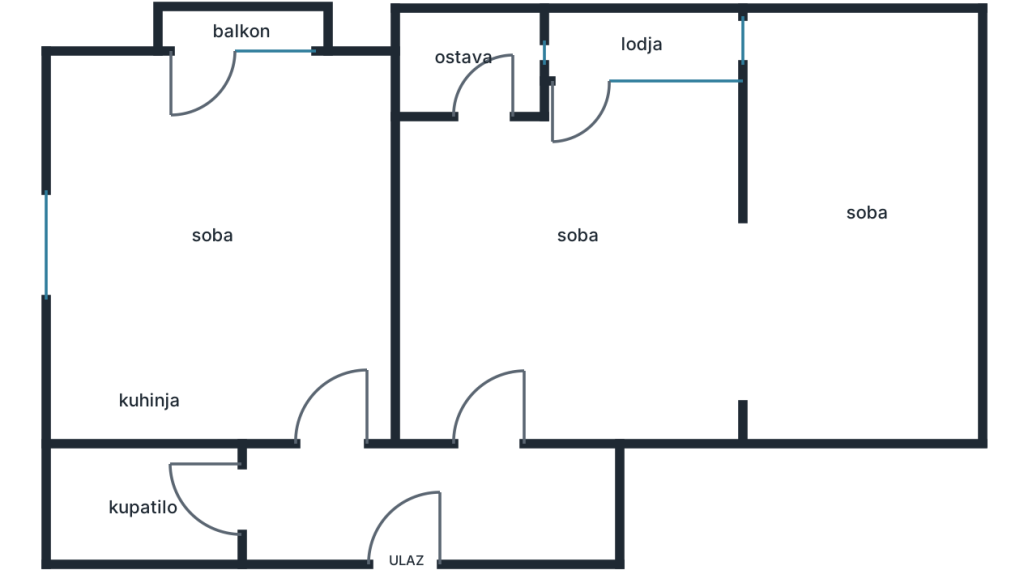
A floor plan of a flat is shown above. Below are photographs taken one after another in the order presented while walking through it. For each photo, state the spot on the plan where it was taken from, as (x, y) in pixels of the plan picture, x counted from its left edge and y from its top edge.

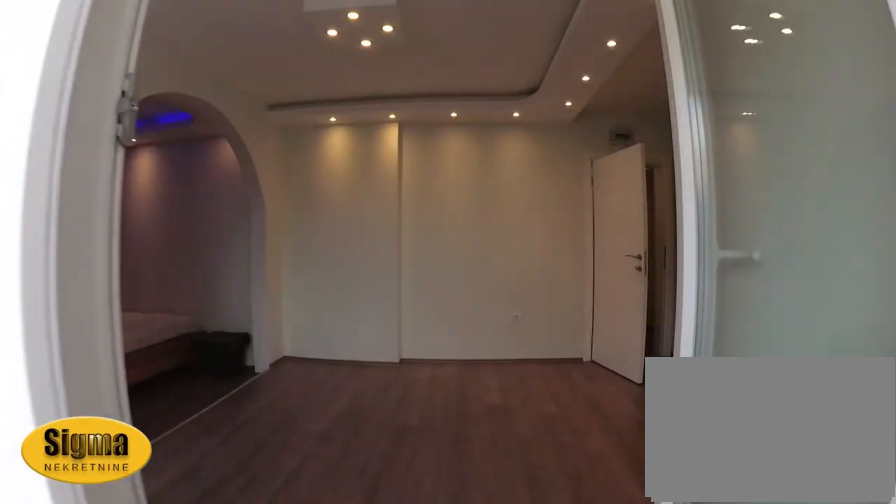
(582, 48)
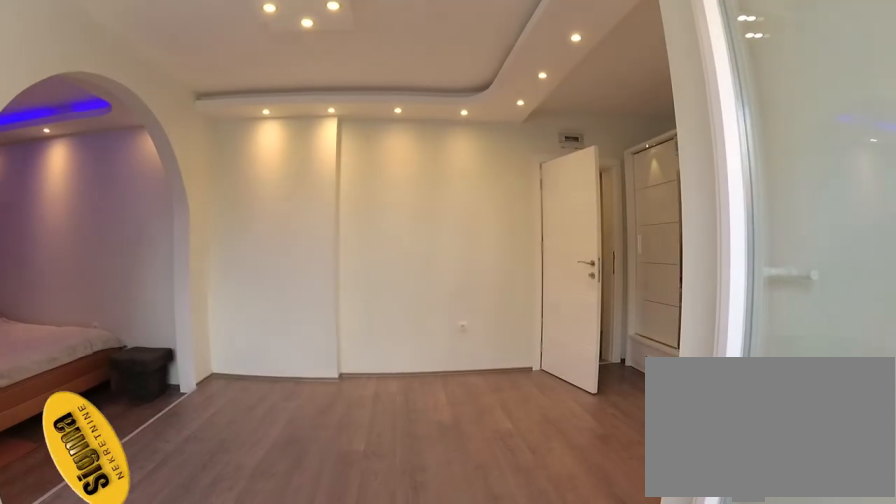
(582, 68)
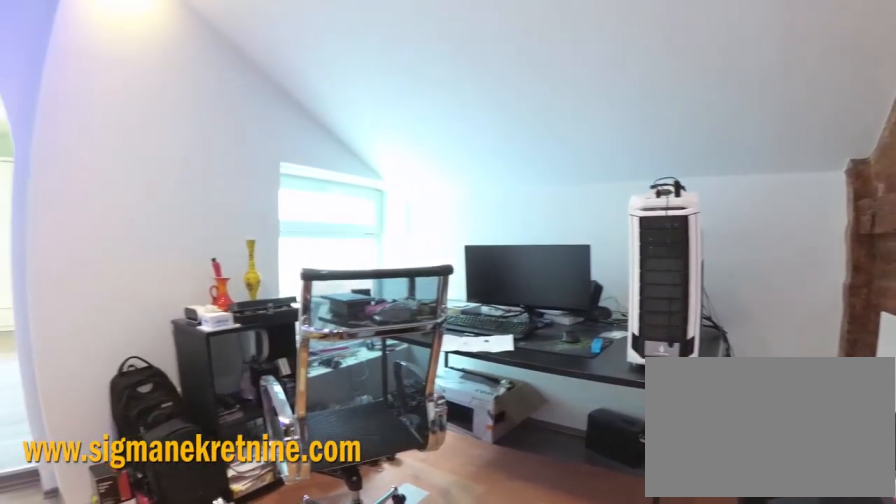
(948, 277)
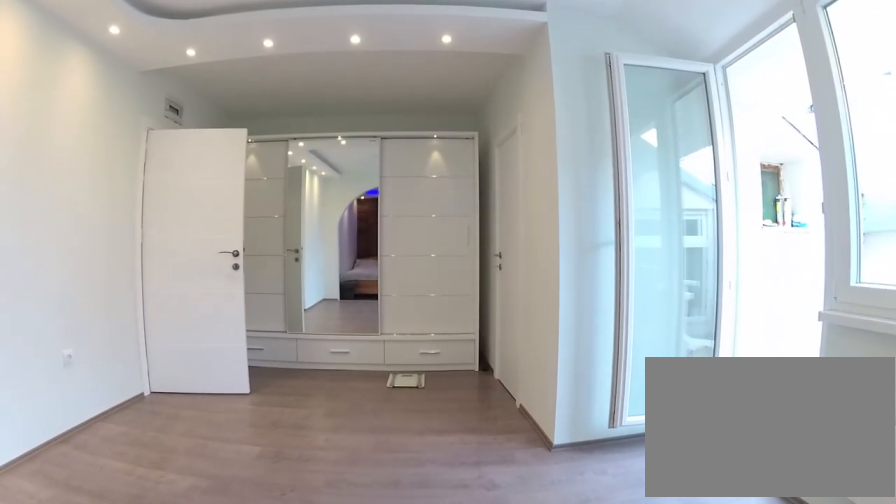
(725, 219)
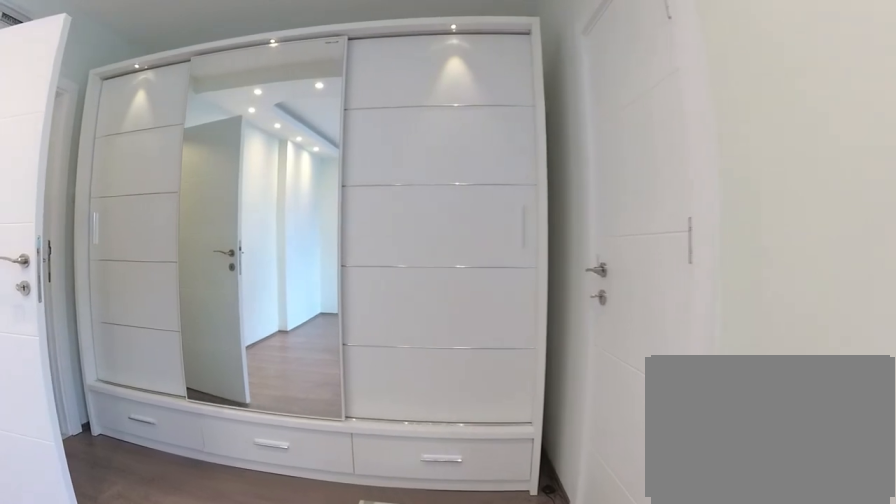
(591, 206)
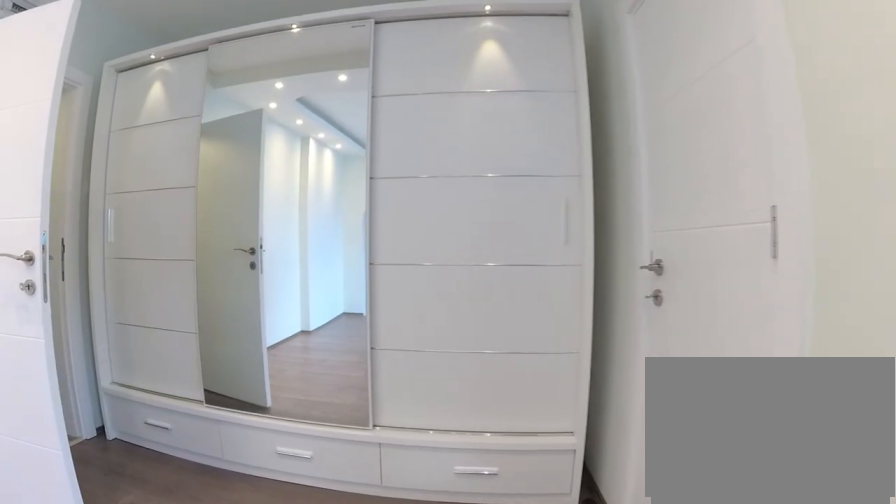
(582, 208)
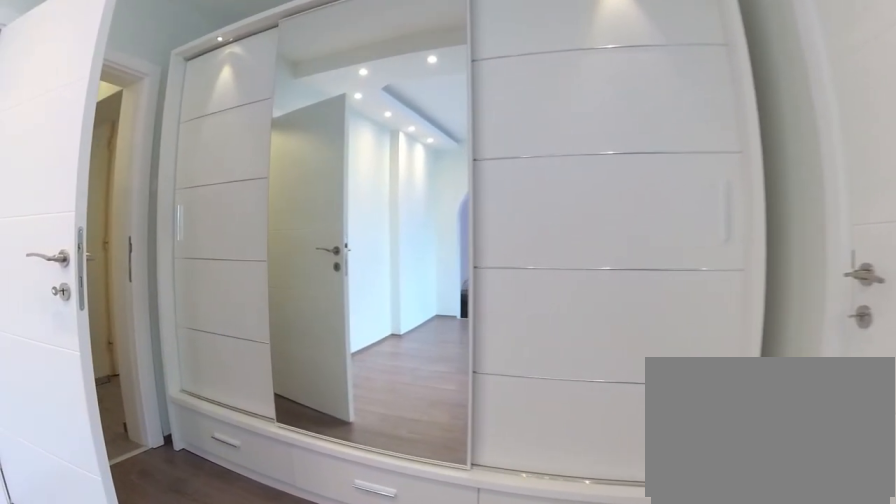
(551, 222)
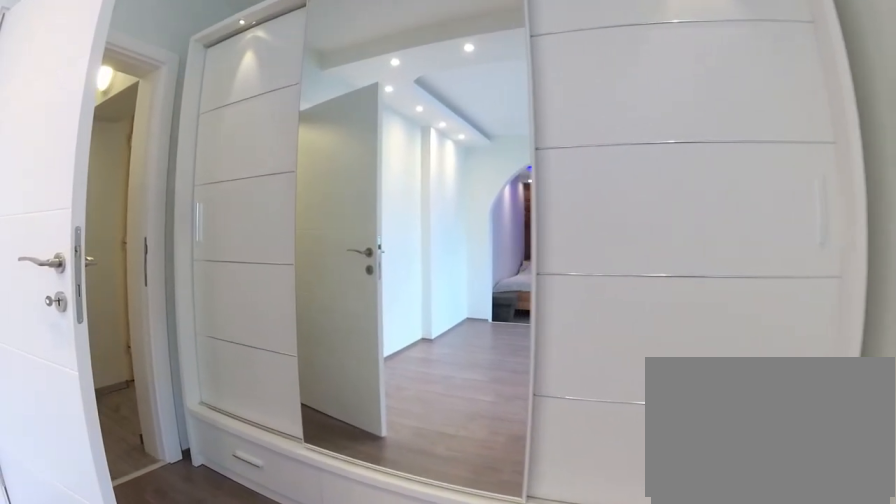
(543, 232)
